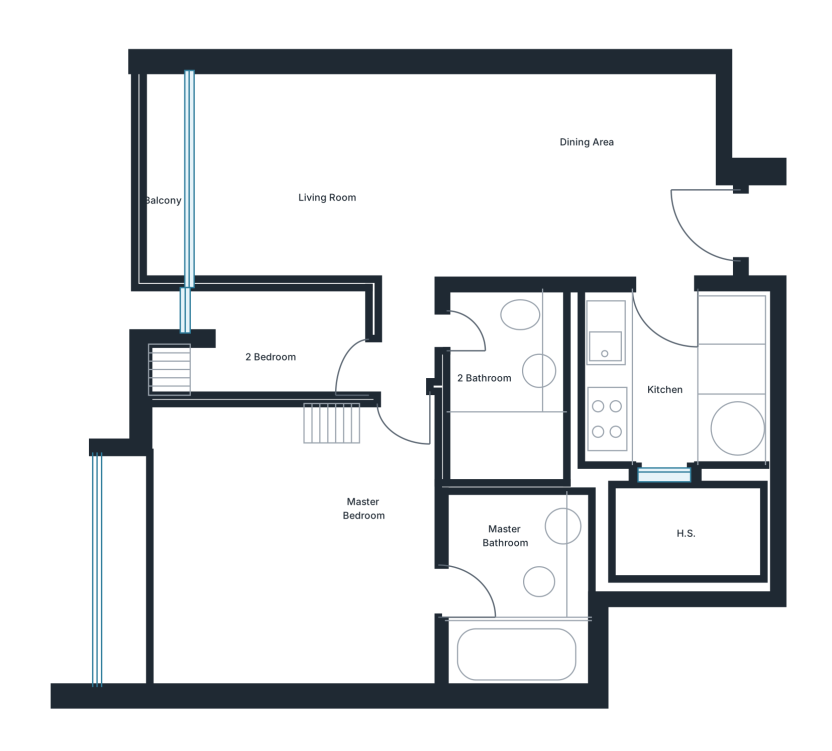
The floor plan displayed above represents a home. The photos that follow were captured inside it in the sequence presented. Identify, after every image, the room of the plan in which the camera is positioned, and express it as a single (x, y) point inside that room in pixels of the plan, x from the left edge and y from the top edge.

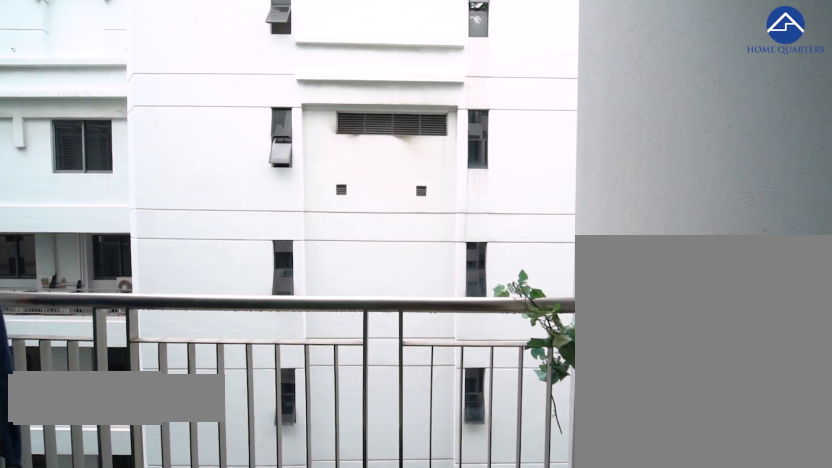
(161, 184)
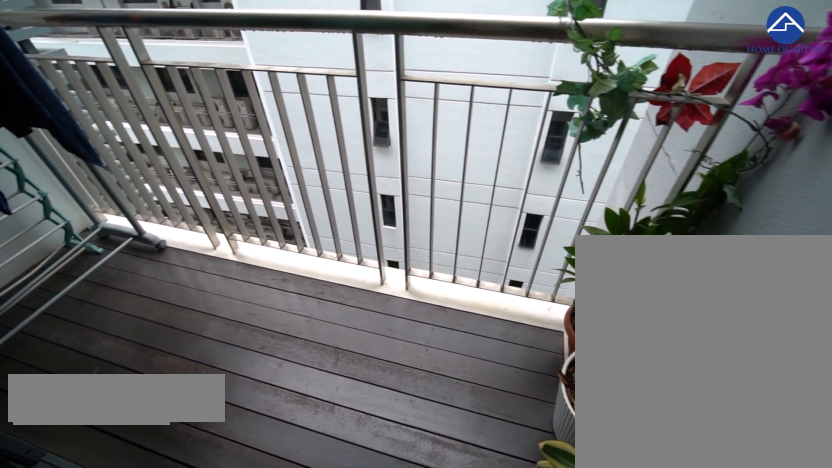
(161, 183)
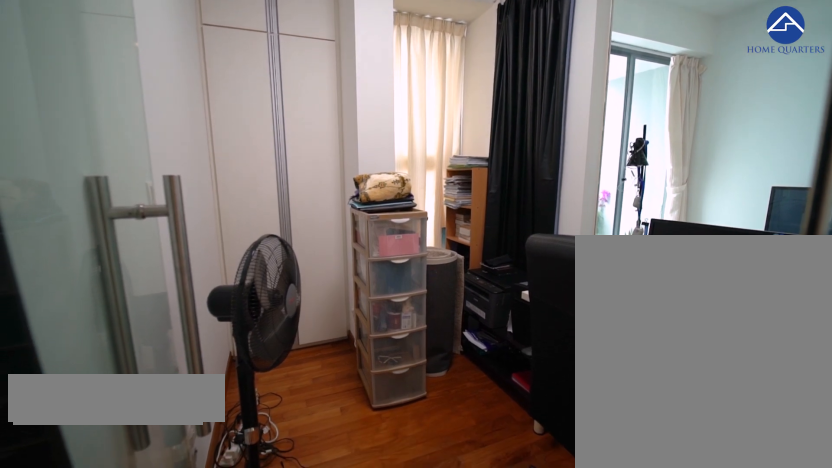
(269, 345)
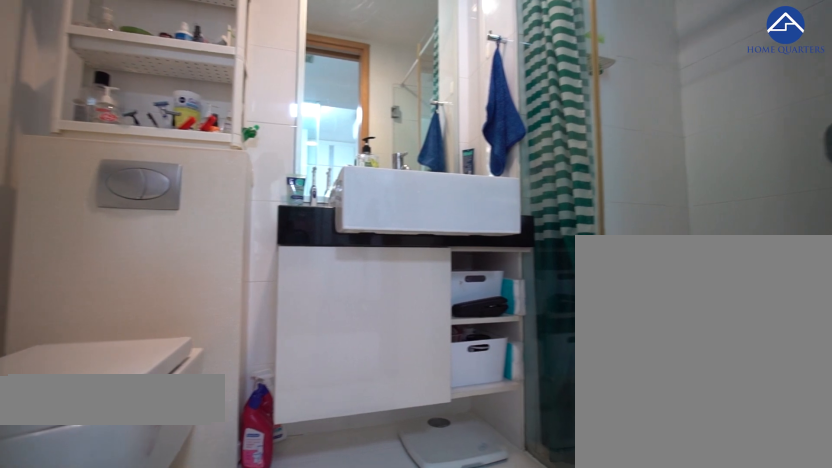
(505, 386)
